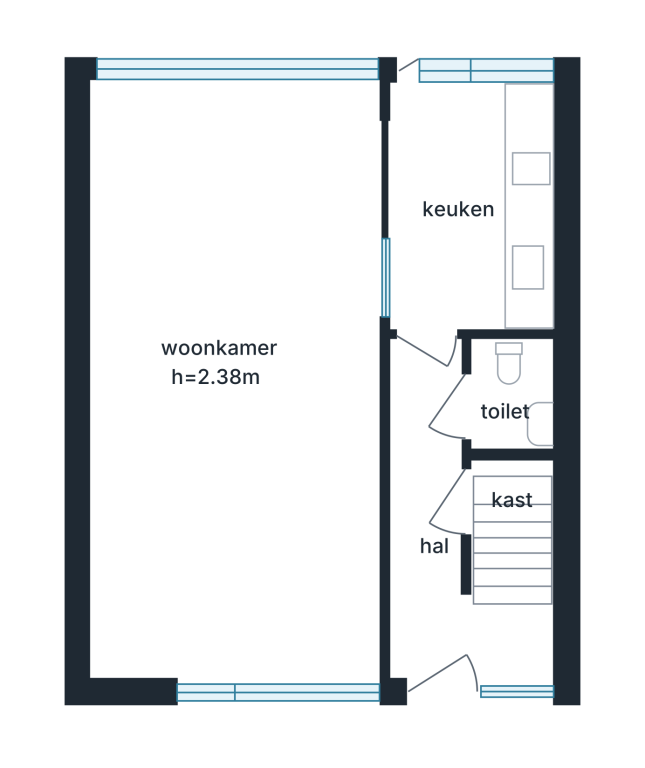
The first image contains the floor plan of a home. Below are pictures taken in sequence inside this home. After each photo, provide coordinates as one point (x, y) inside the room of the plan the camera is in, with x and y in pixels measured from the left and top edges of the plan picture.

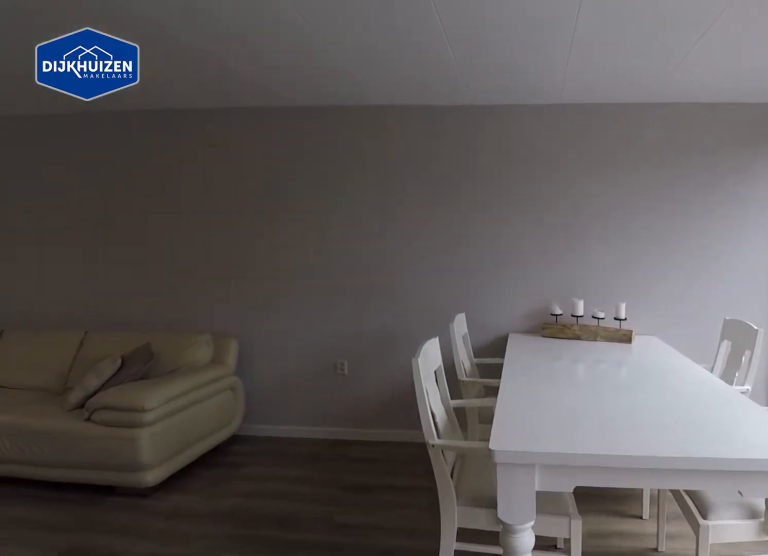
(172, 254)
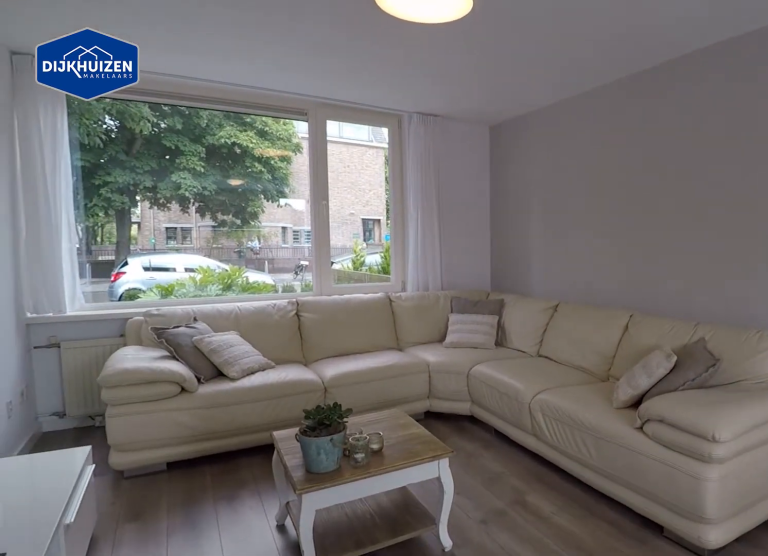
(172, 254)
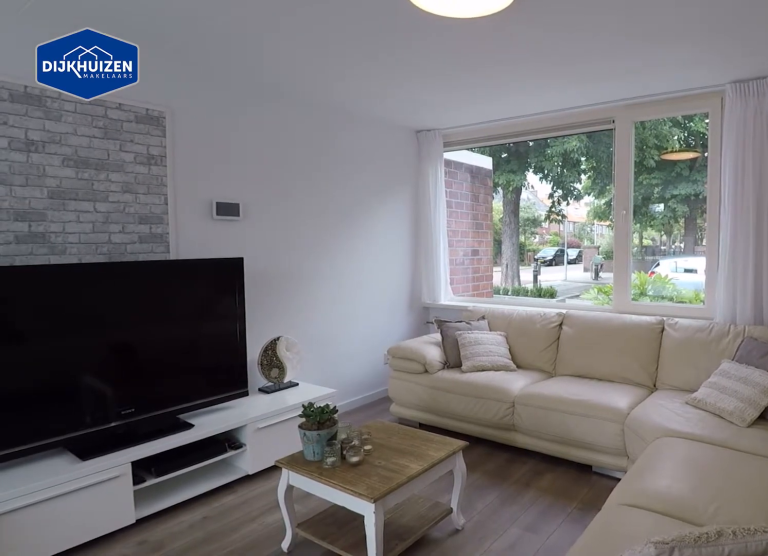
(172, 254)
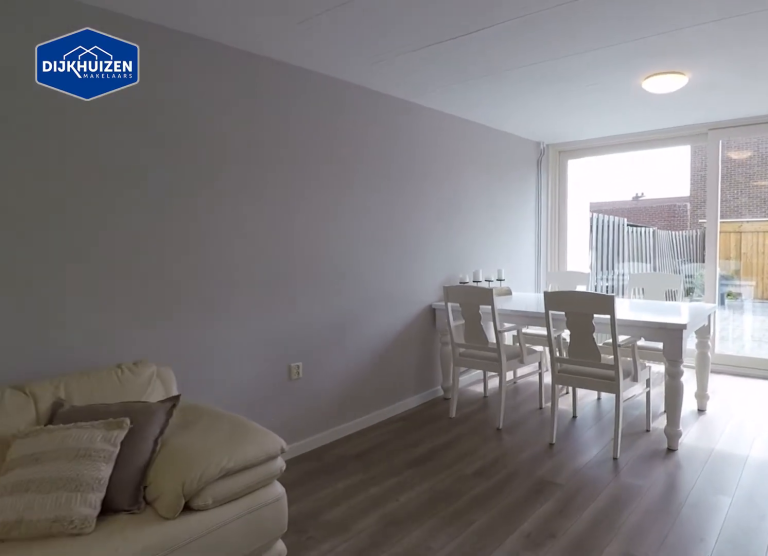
(194, 136)
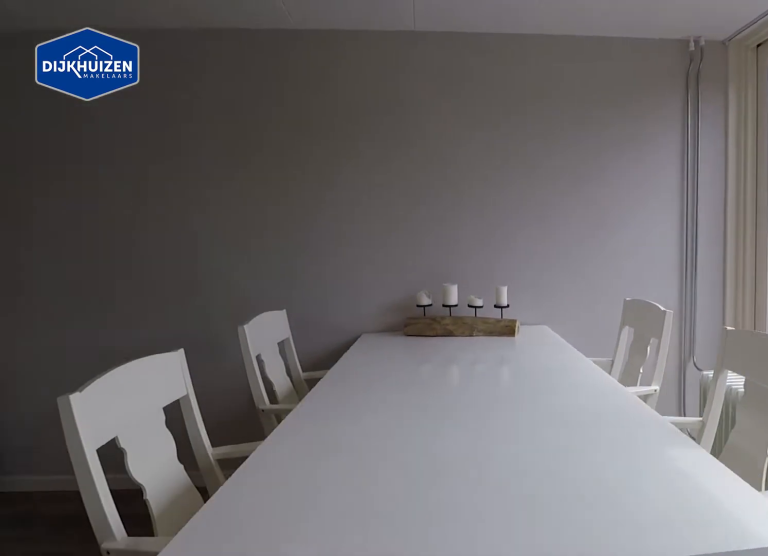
(174, 261)
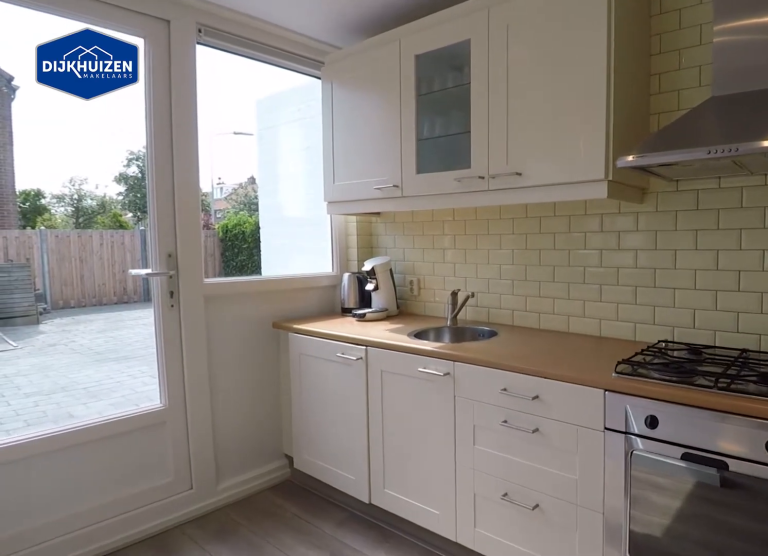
(476, 201)
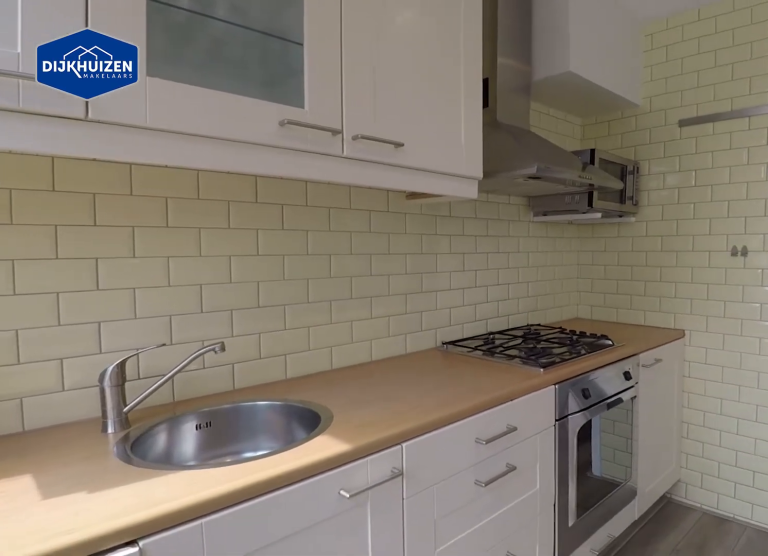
(476, 201)
